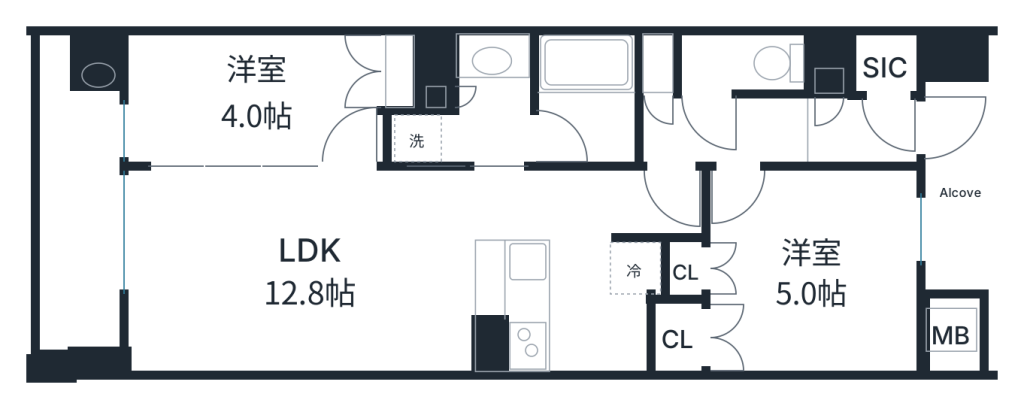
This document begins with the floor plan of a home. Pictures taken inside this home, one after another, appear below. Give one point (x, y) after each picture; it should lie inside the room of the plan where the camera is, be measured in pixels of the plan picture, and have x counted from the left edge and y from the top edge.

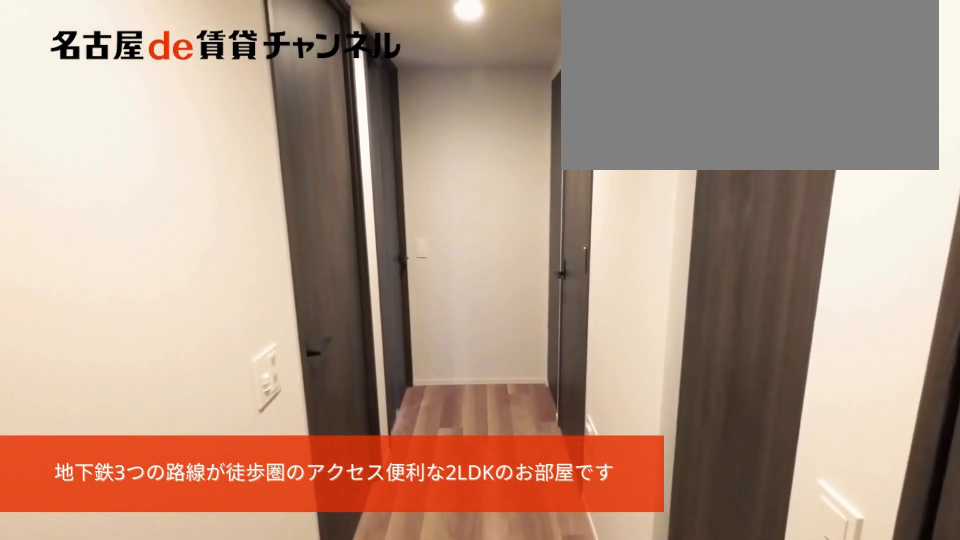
(889, 130)
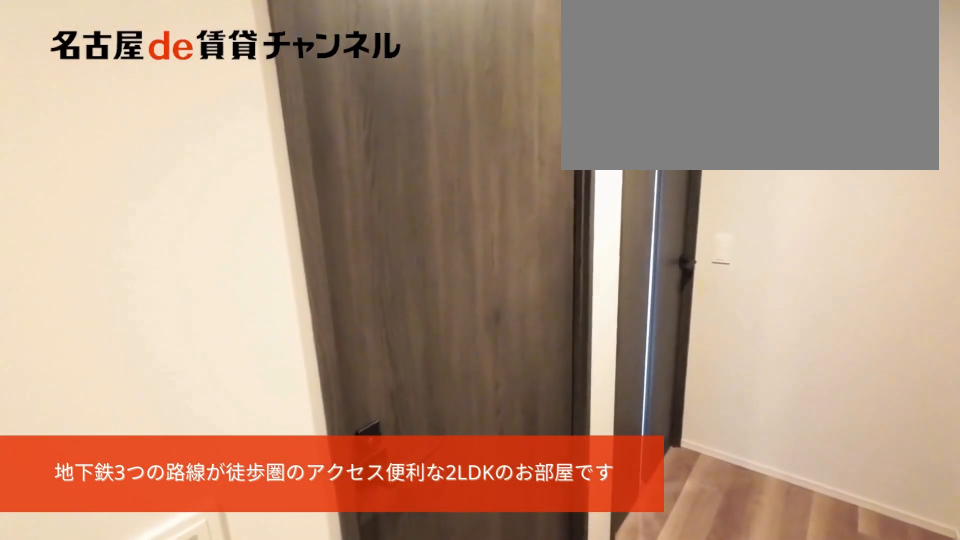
(889, 130)
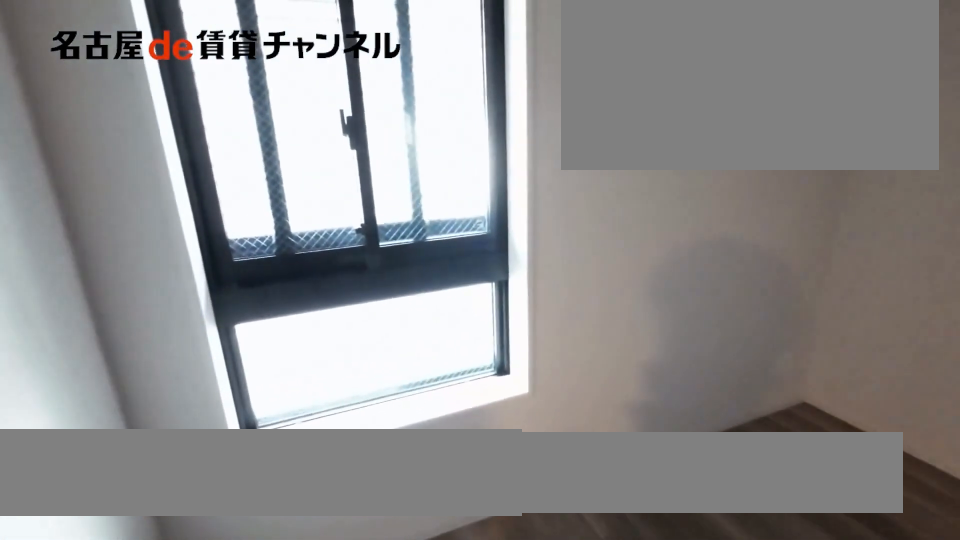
(811, 267)
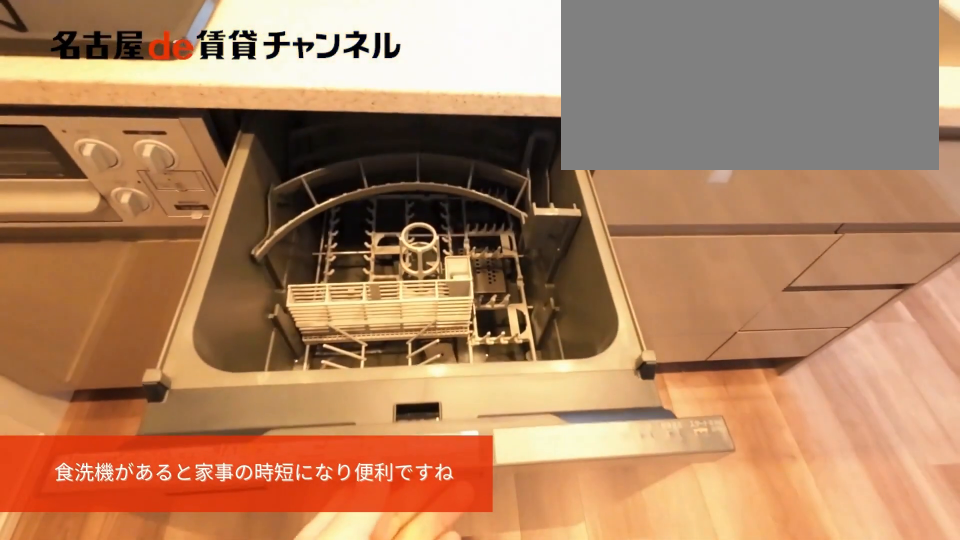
(555, 305)
